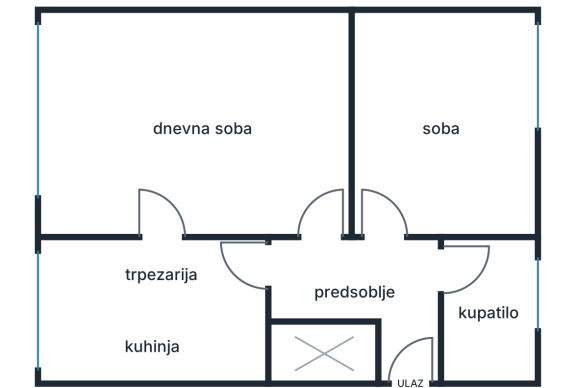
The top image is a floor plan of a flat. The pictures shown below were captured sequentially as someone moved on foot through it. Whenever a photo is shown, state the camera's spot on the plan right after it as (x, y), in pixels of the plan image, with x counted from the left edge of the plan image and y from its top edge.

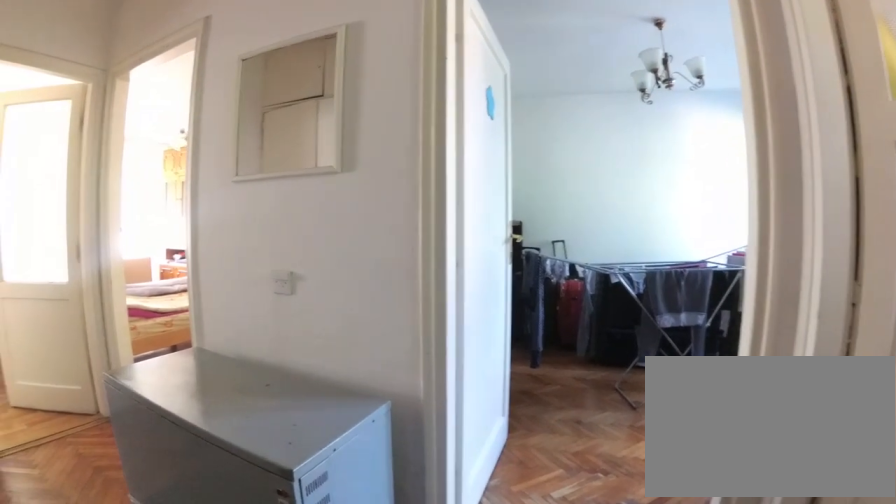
(410, 339)
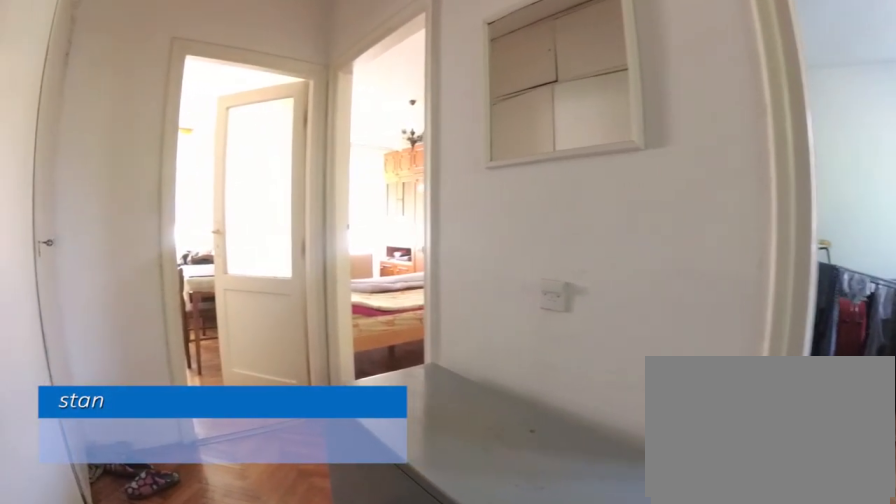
(400, 309)
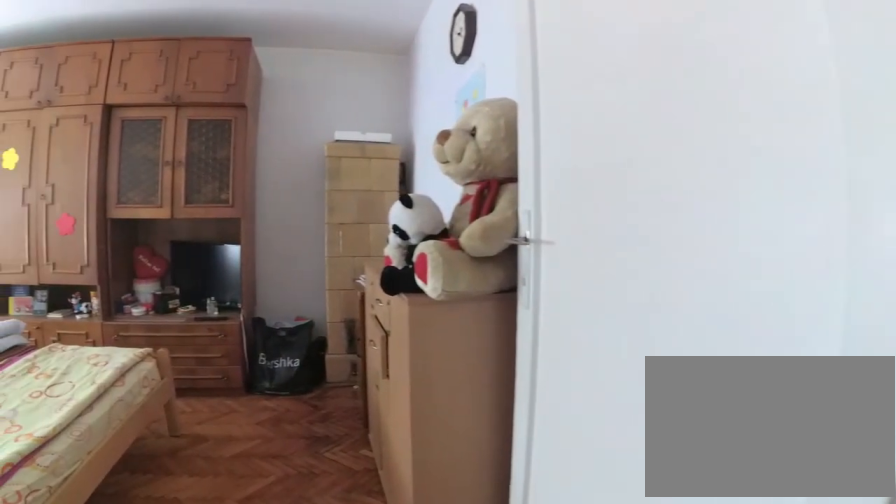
(310, 265)
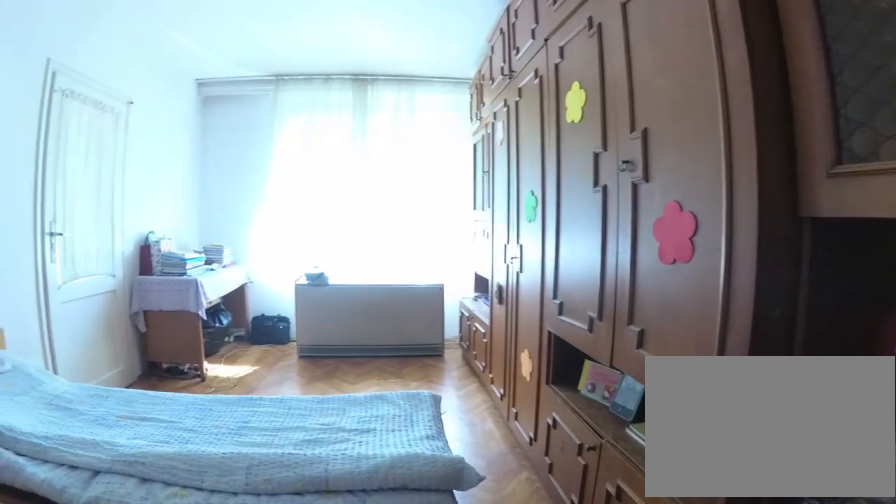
(322, 113)
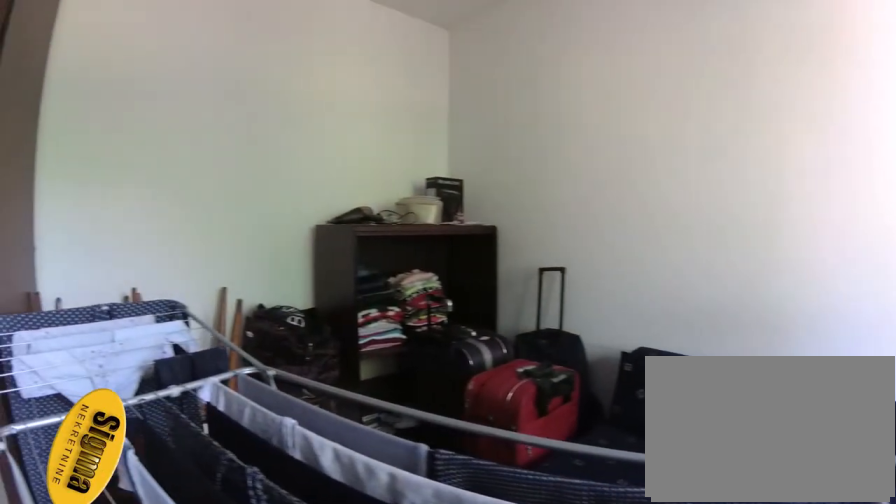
(454, 171)
